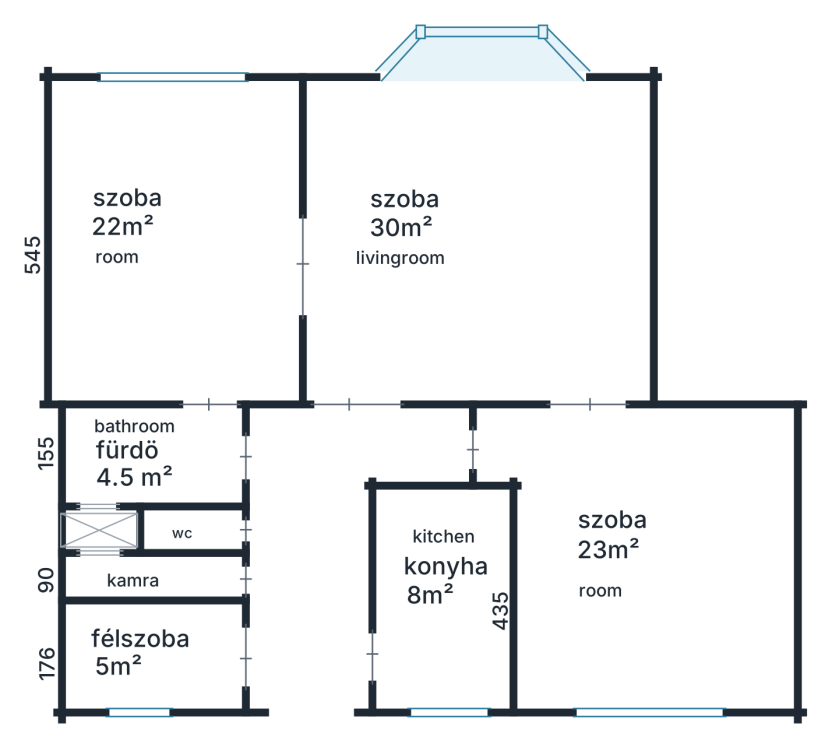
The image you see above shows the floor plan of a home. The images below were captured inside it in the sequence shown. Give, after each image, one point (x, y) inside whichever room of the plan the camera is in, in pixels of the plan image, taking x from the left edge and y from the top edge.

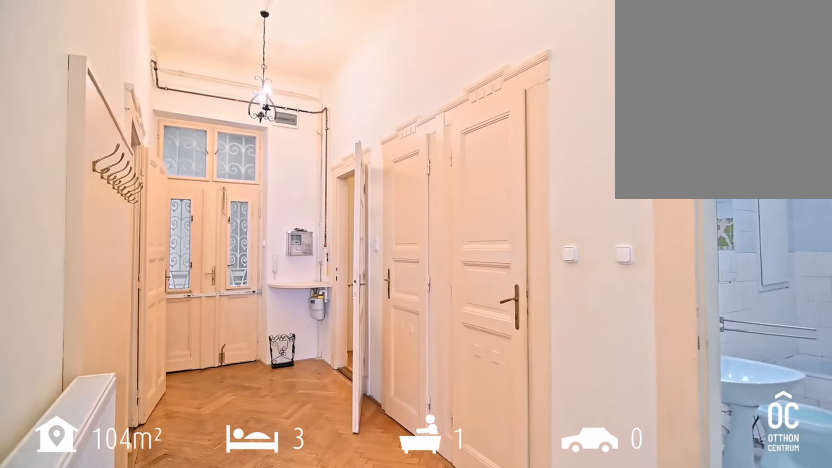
(307, 488)
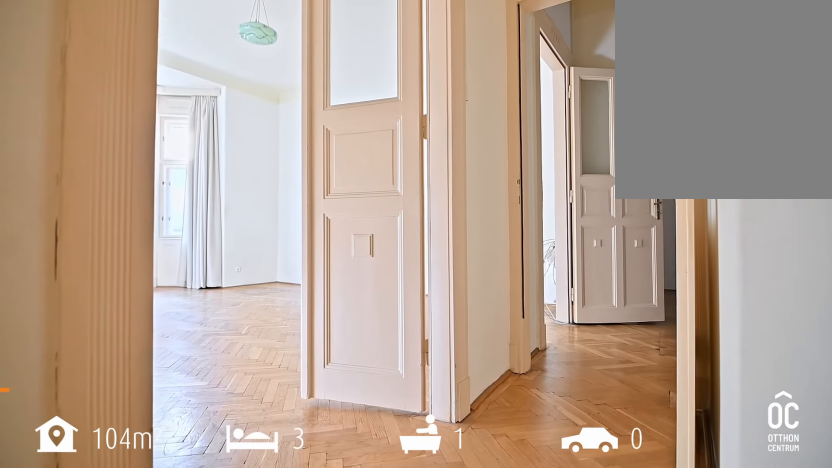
(307, 488)
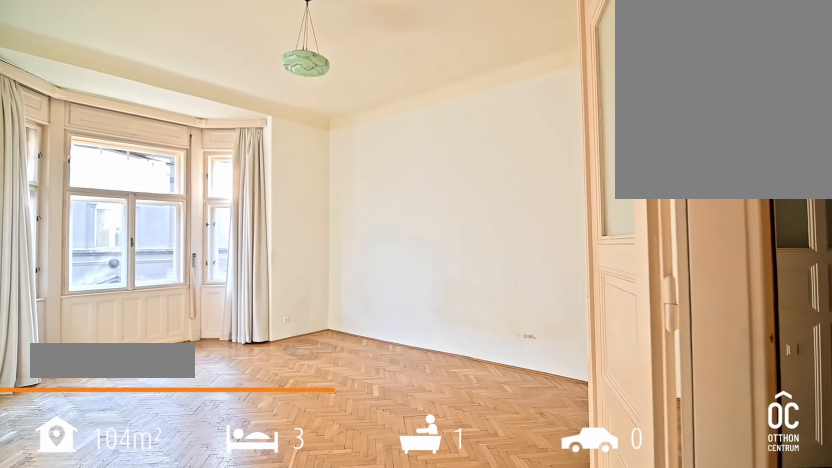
(475, 228)
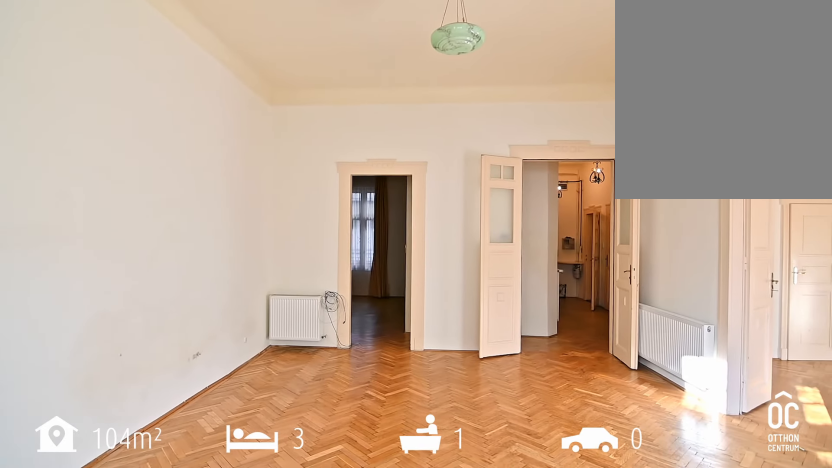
(475, 228)
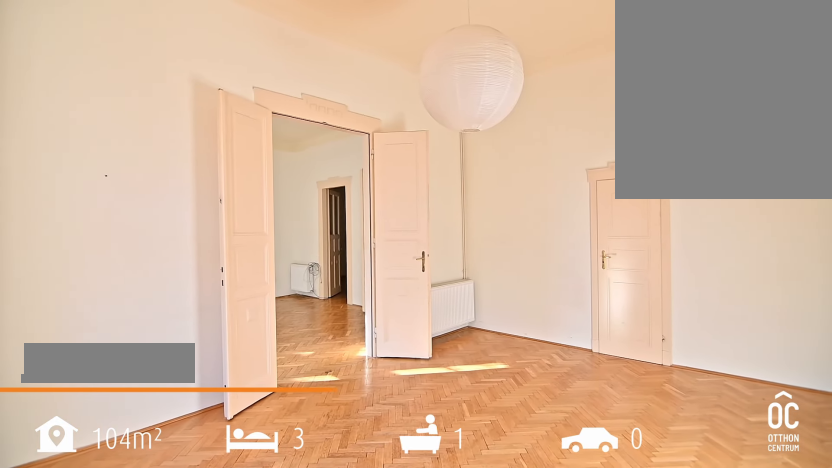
(167, 248)
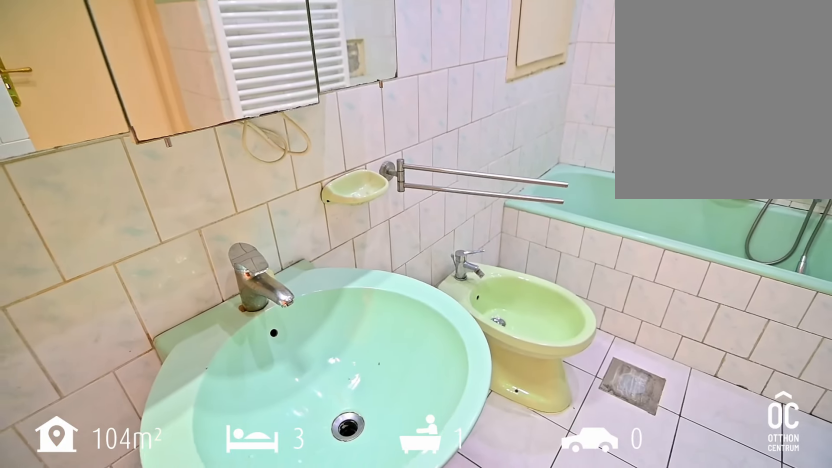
(150, 454)
